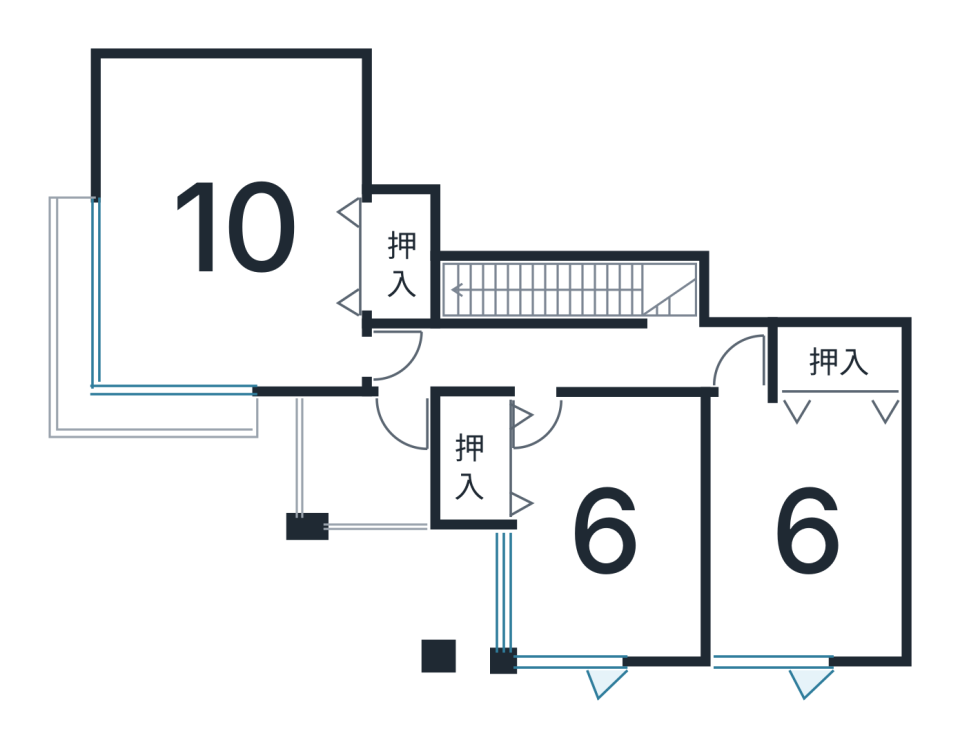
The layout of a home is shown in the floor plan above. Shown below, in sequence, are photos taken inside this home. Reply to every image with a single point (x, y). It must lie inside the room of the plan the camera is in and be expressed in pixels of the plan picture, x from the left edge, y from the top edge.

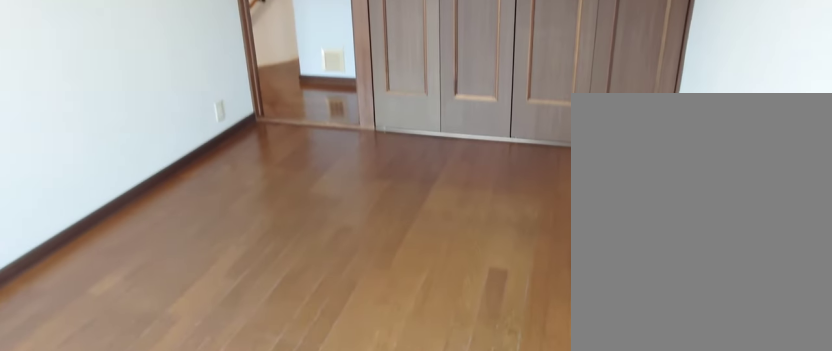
(810, 538)
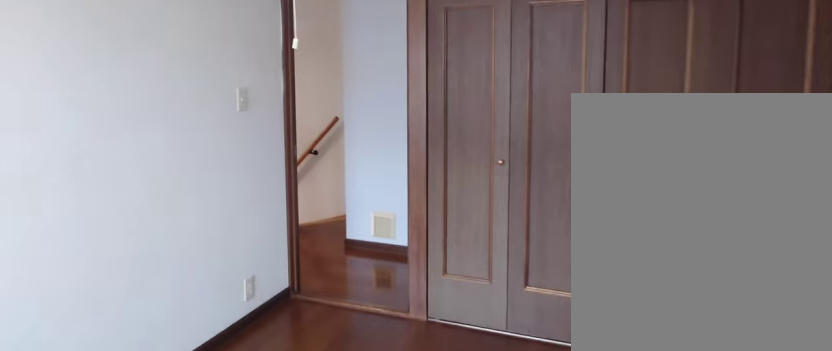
(810, 538)
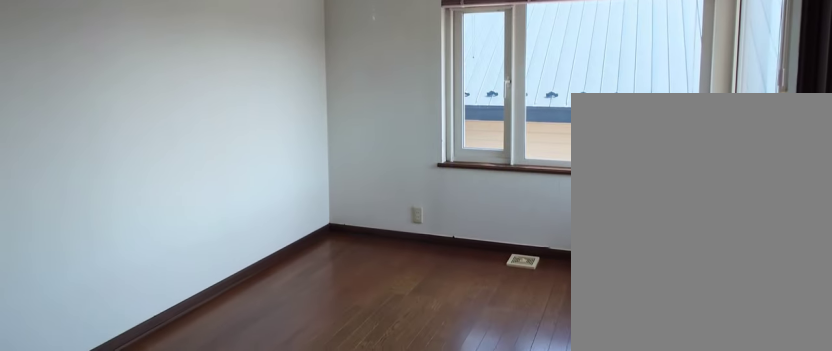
(585, 527)
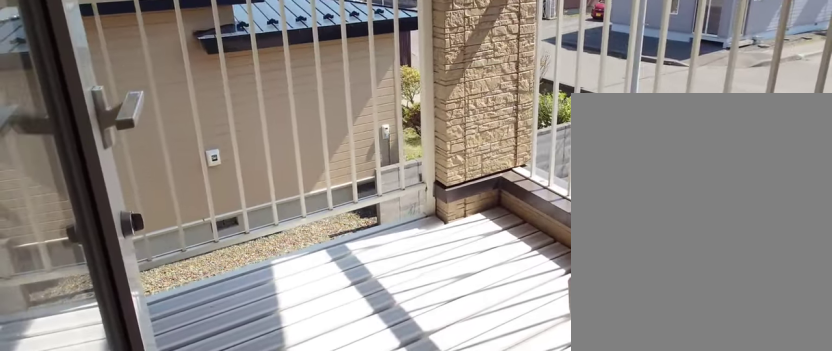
(356, 471)
